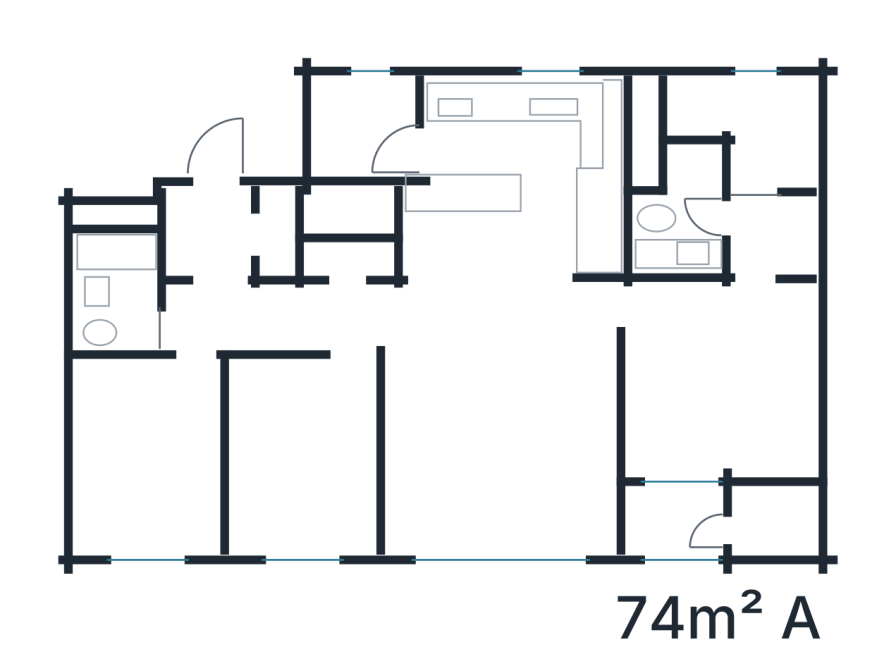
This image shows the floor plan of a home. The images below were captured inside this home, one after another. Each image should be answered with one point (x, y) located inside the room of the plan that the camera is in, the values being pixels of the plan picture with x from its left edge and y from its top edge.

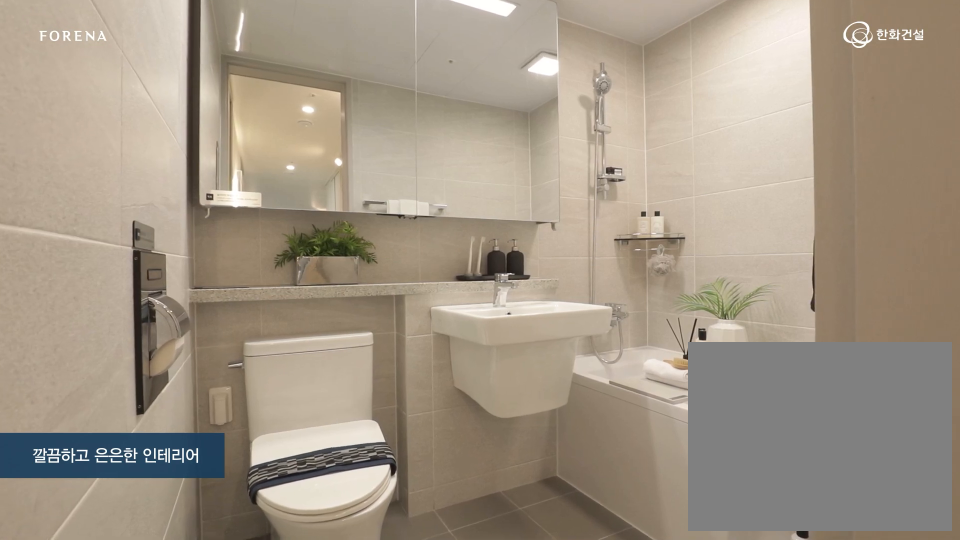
(150, 324)
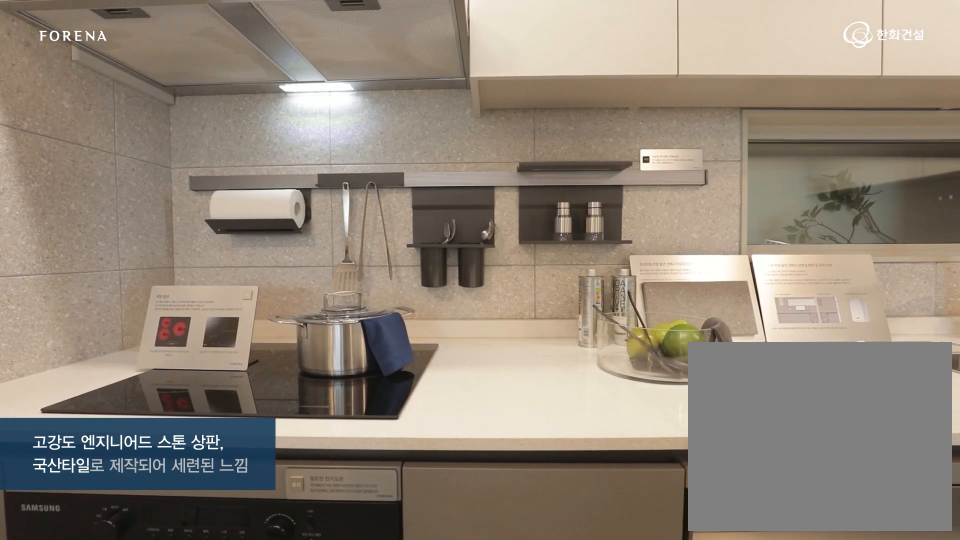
(492, 251)
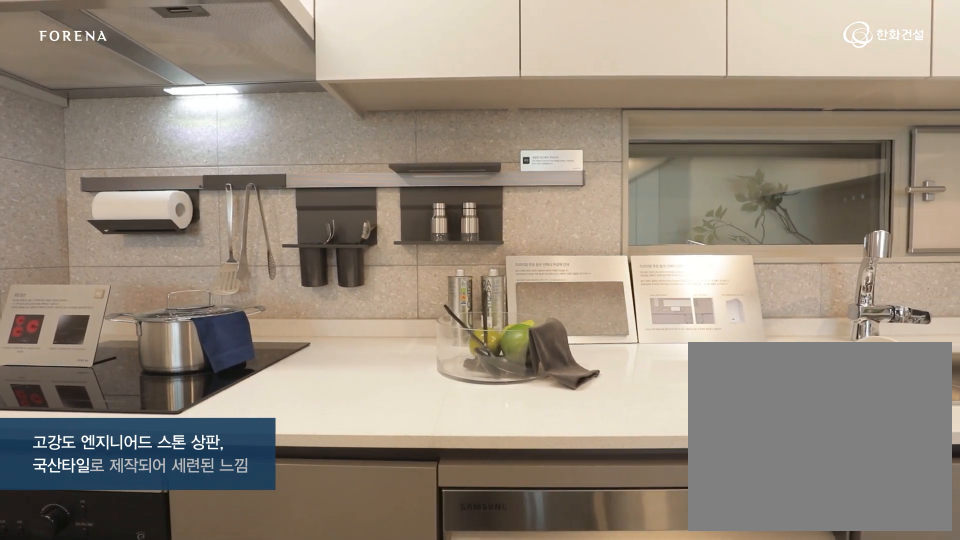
(492, 251)
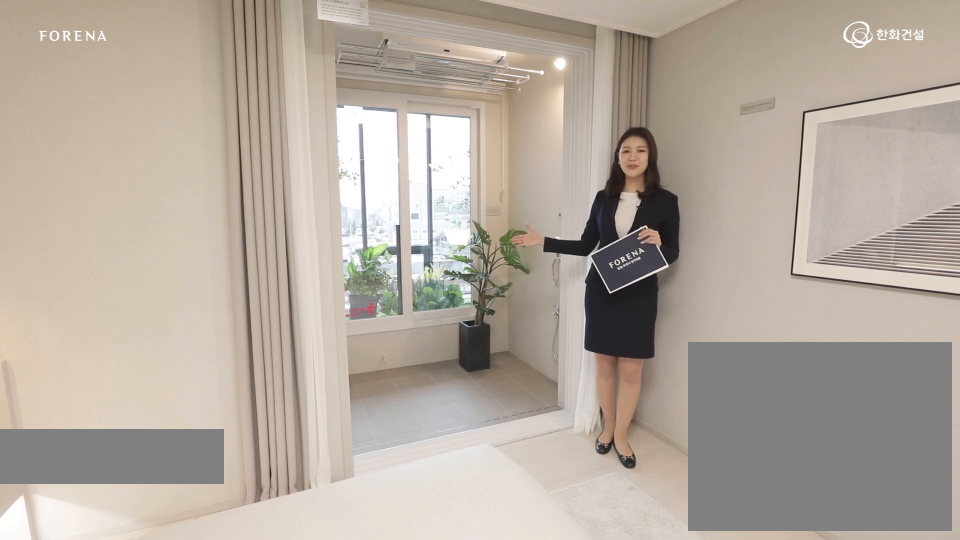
(723, 368)
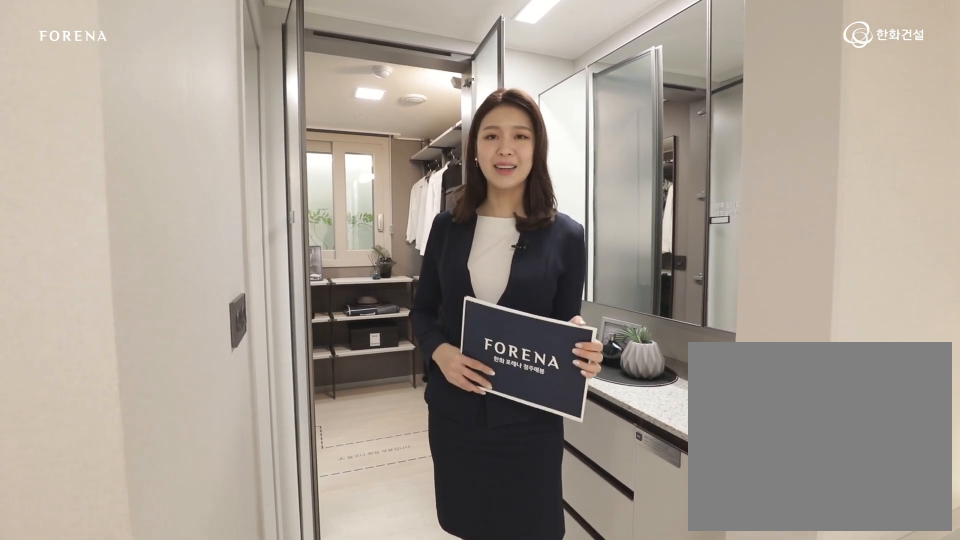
(723, 368)
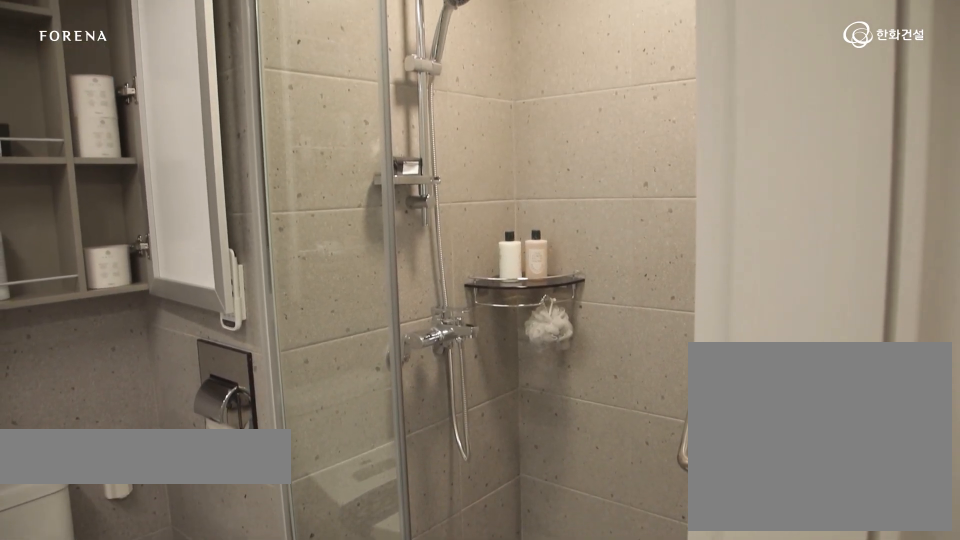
(711, 219)
